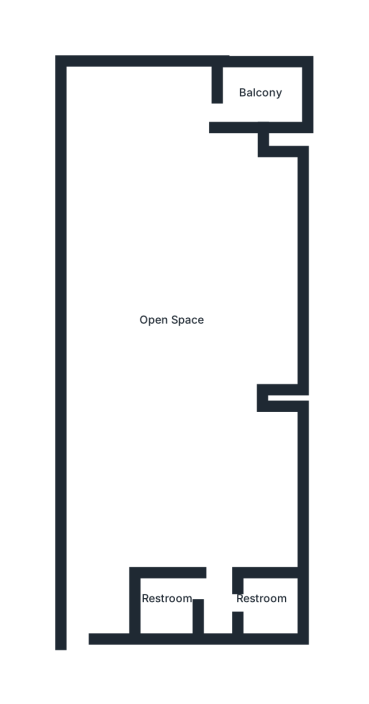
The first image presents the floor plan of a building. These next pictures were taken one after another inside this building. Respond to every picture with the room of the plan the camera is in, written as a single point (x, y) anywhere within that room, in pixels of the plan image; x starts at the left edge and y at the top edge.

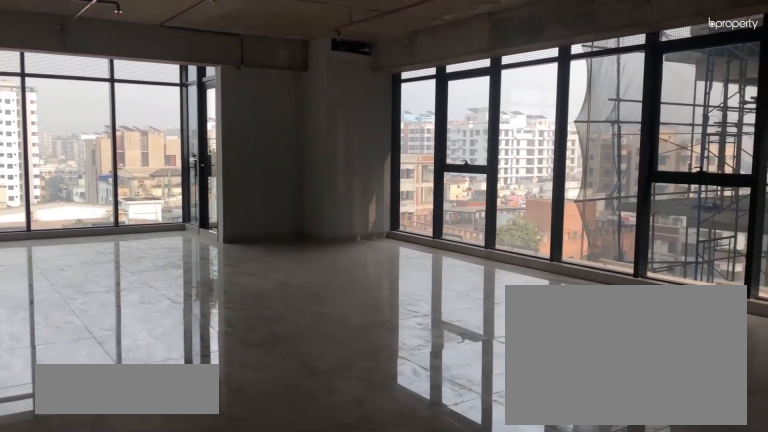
(179, 346)
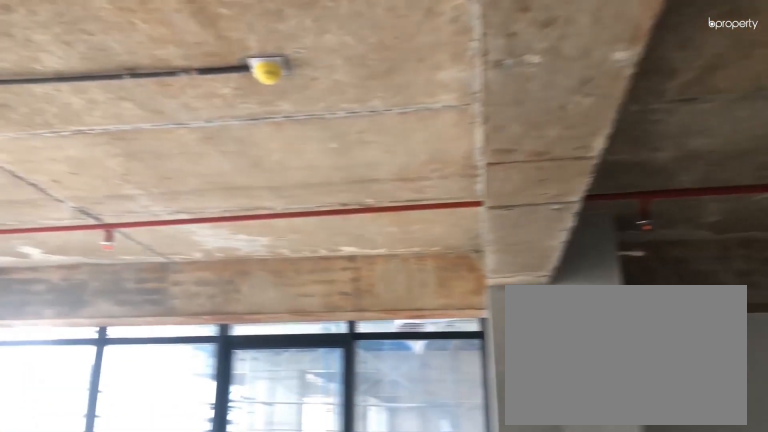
(179, 346)
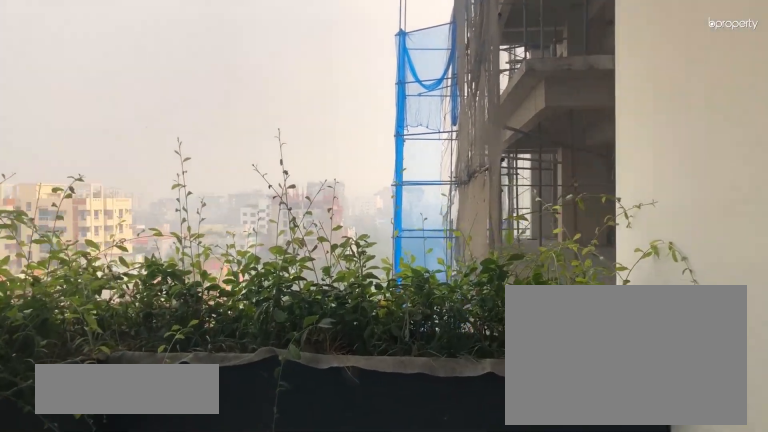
(265, 94)
